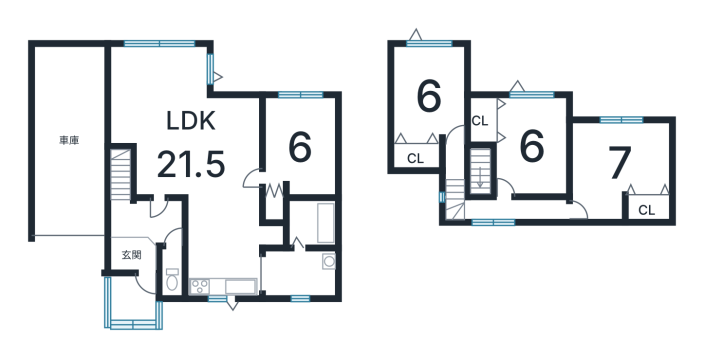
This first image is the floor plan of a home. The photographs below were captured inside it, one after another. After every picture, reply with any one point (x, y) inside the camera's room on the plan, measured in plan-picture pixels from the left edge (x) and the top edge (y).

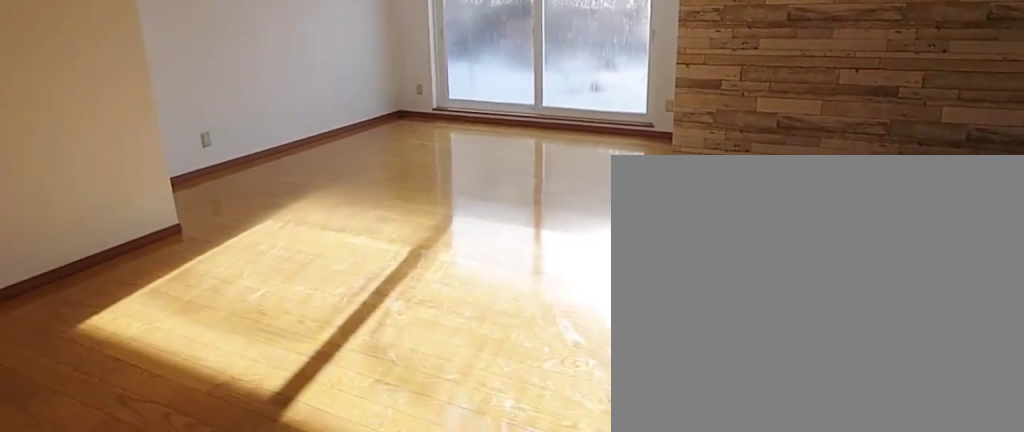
(198, 142)
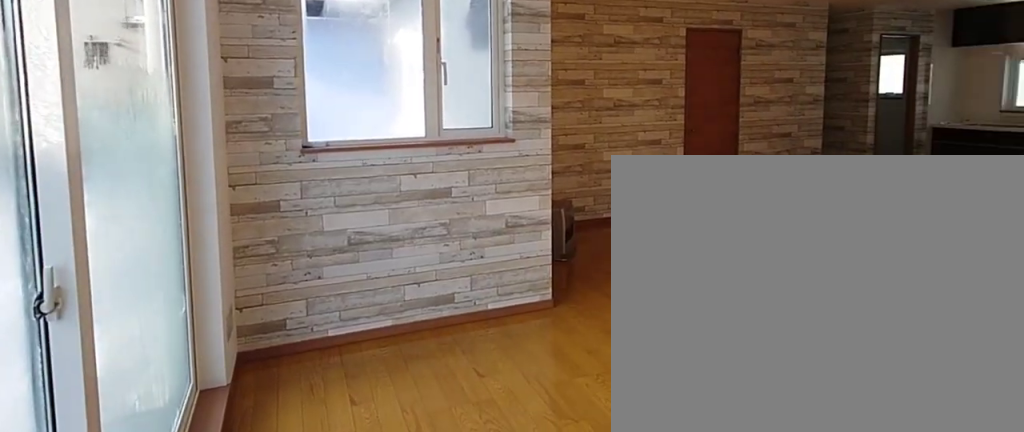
(199, 142)
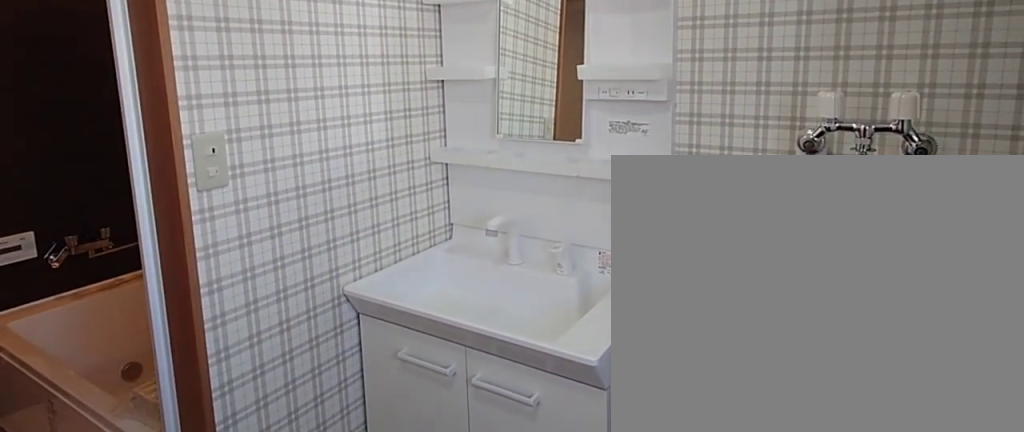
(300, 273)
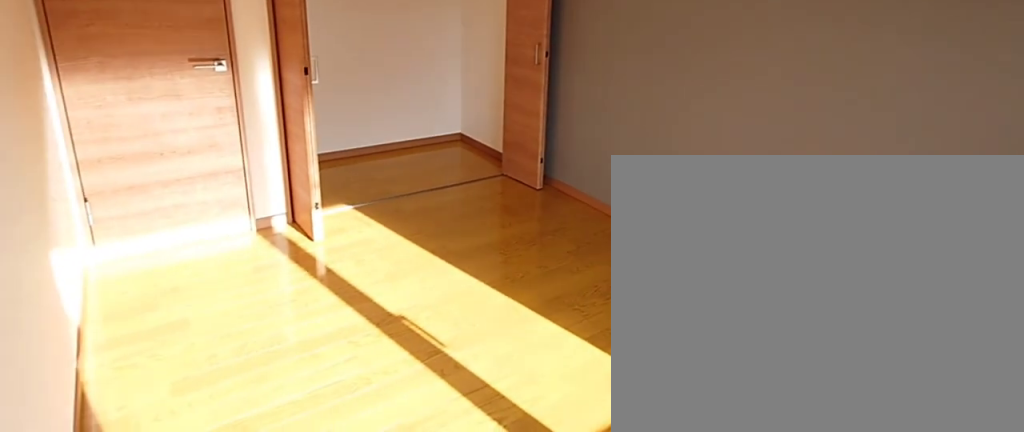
(434, 96)
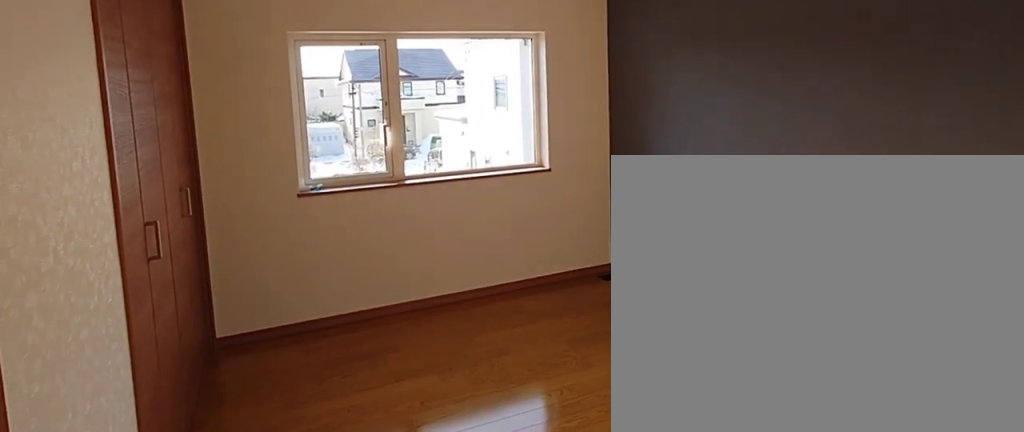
(534, 143)
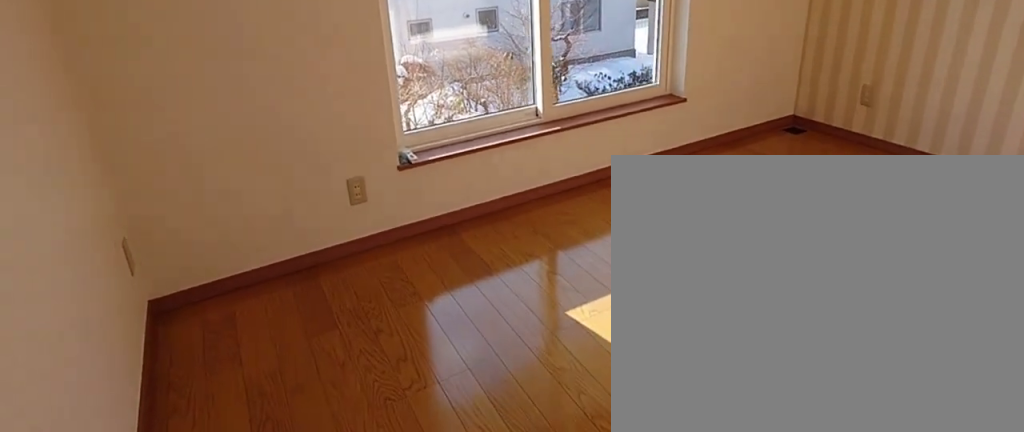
(620, 161)
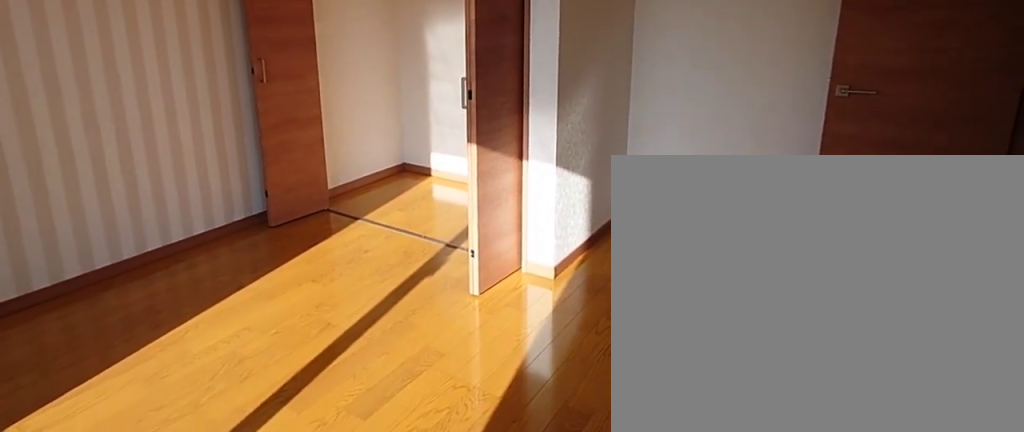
(620, 161)
